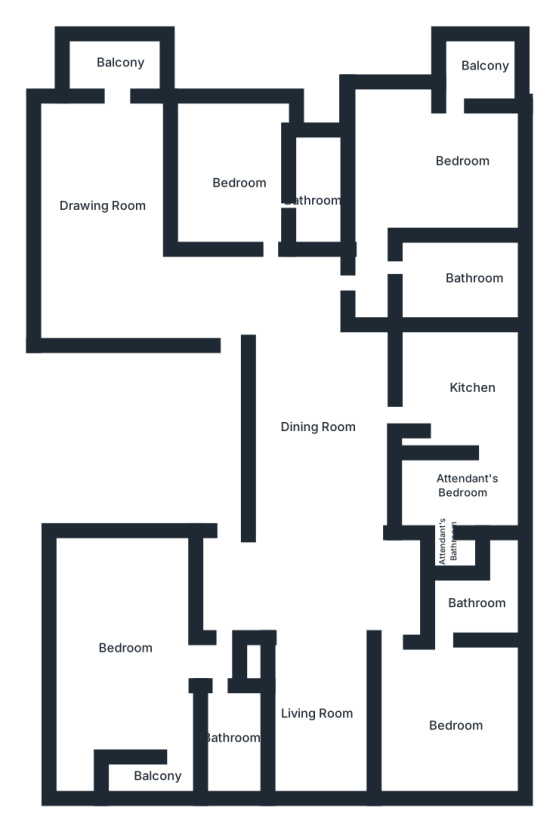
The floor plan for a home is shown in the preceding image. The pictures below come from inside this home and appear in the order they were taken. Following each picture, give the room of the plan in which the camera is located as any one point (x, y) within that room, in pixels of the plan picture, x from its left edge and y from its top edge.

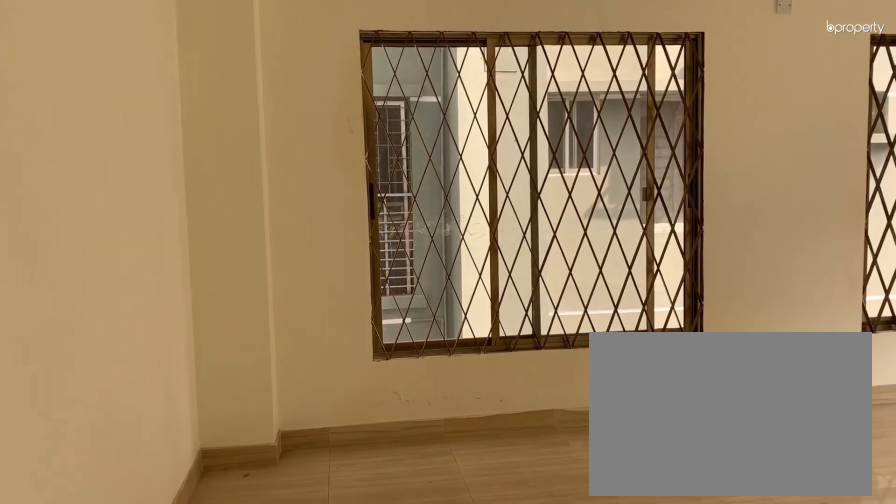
(189, 301)
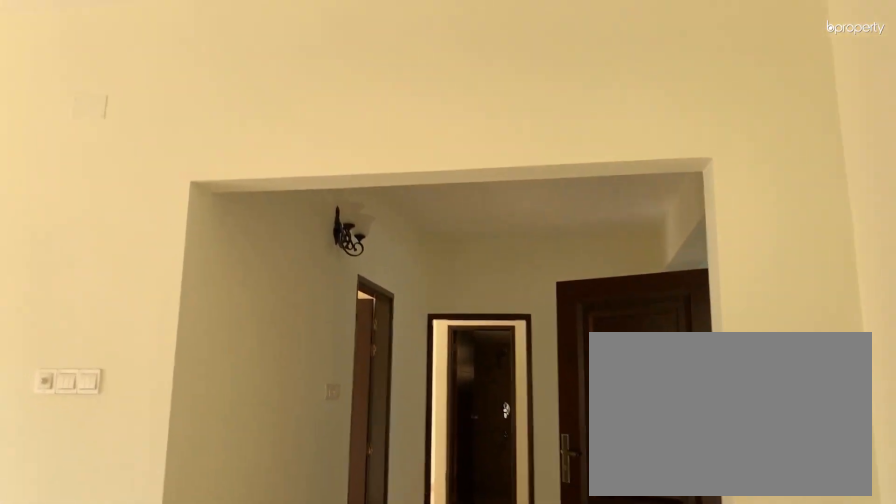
(106, 190)
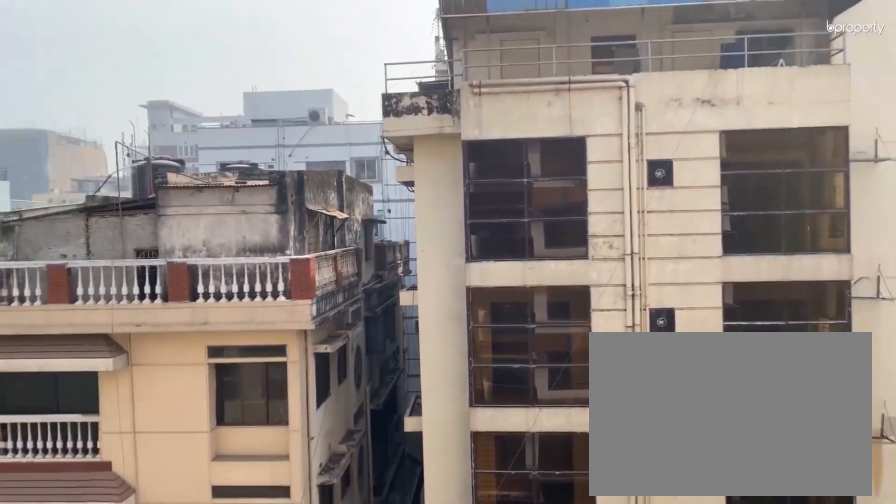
(118, 74)
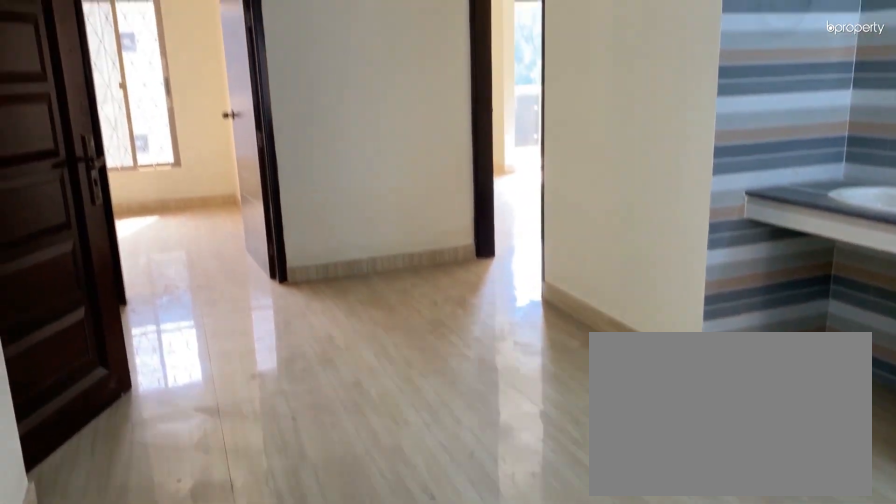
(318, 439)
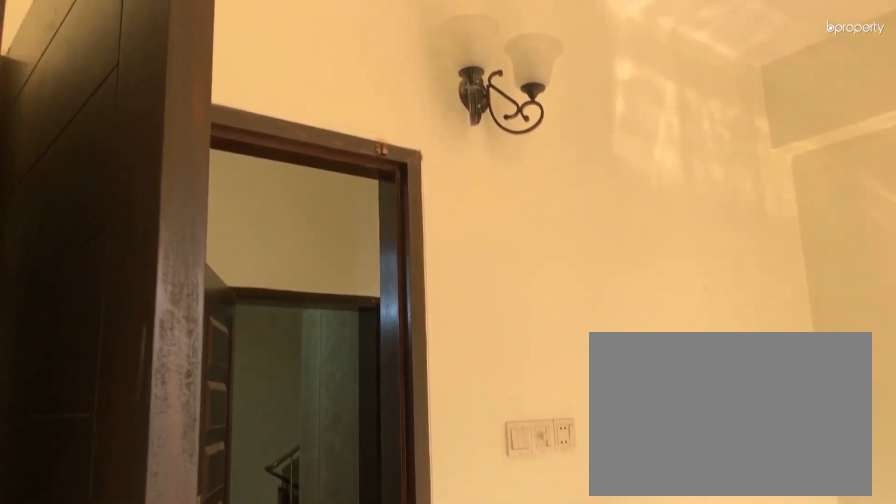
(249, 189)
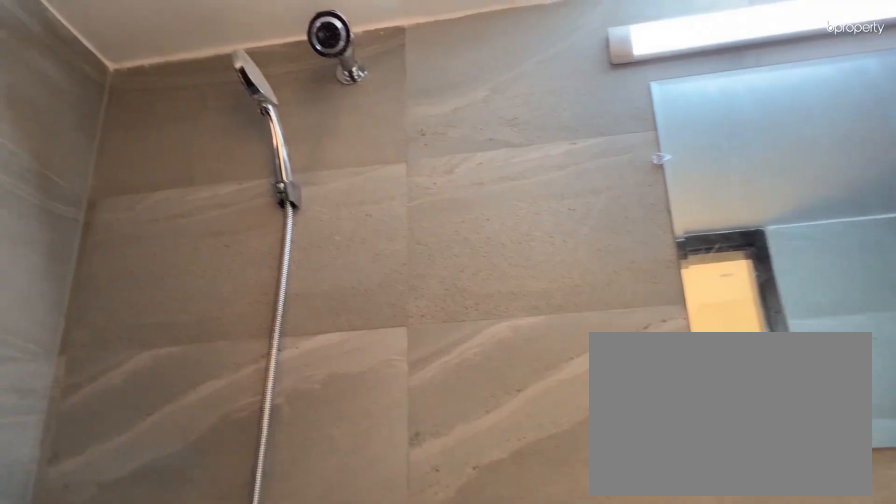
(313, 199)
